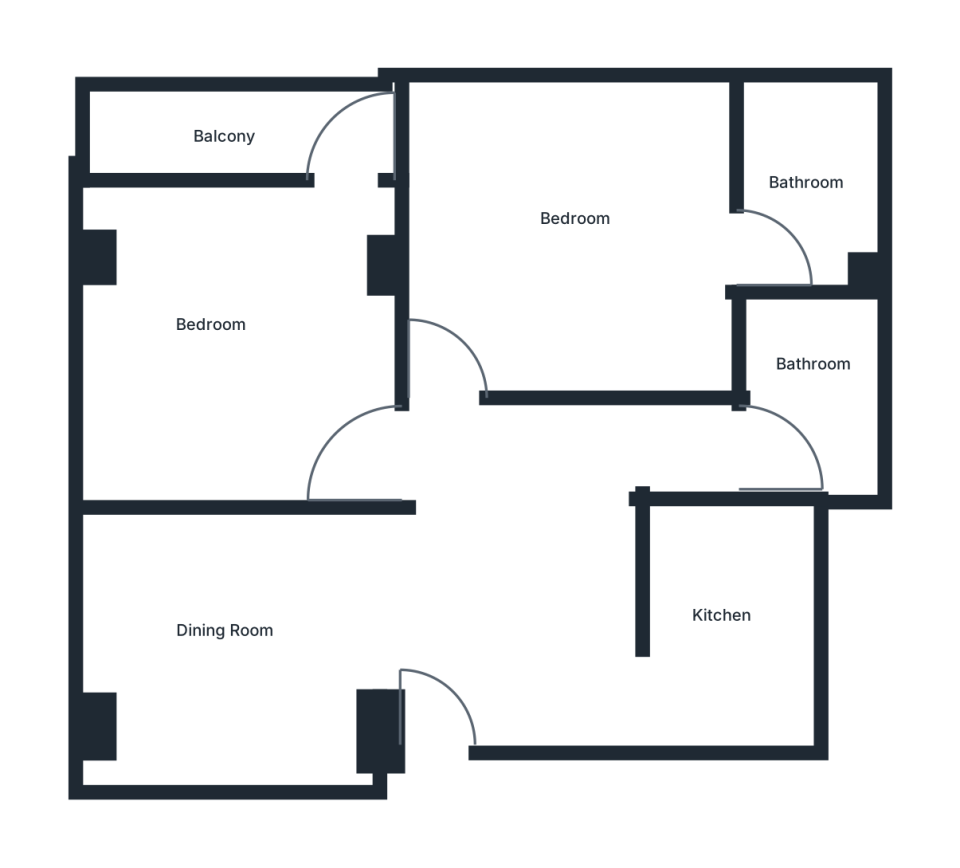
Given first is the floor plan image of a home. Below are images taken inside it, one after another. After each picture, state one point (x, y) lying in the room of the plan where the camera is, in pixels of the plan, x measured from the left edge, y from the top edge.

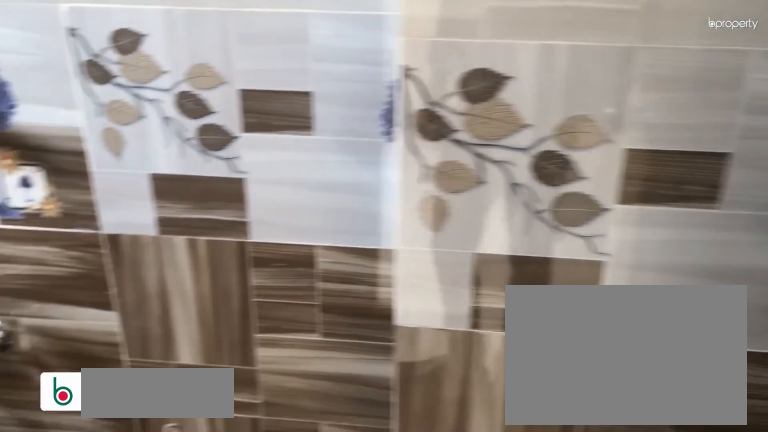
(802, 207)
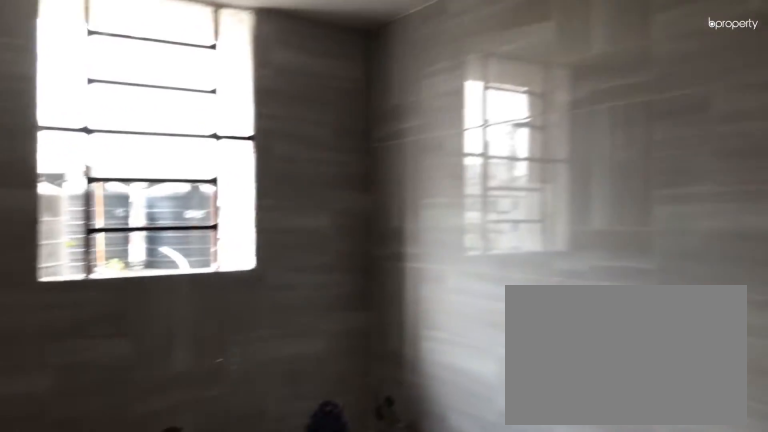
(802, 207)
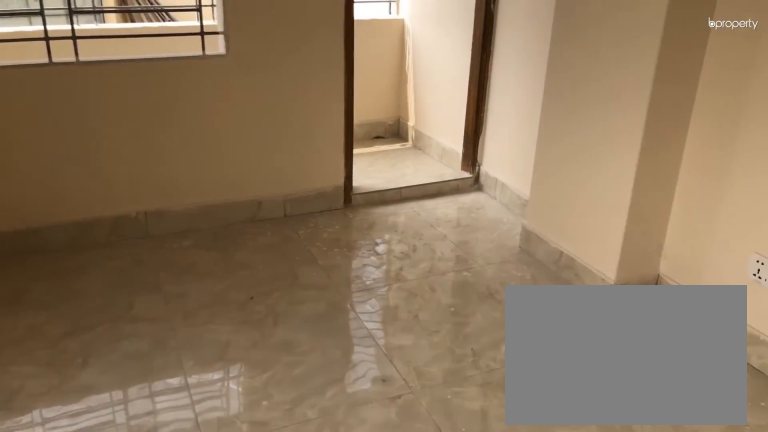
(248, 340)
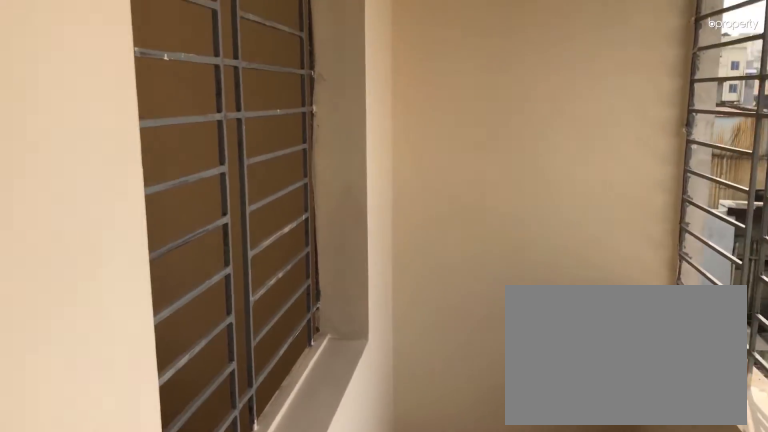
(249, 127)
